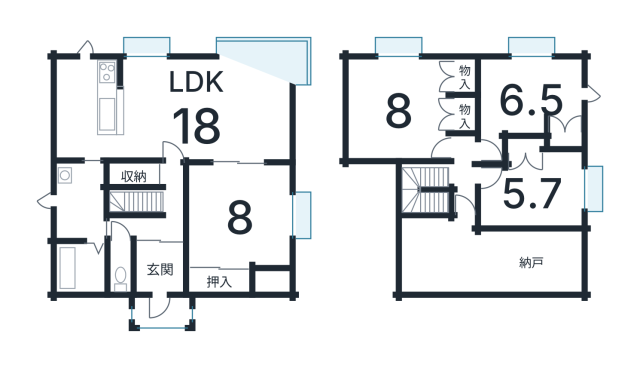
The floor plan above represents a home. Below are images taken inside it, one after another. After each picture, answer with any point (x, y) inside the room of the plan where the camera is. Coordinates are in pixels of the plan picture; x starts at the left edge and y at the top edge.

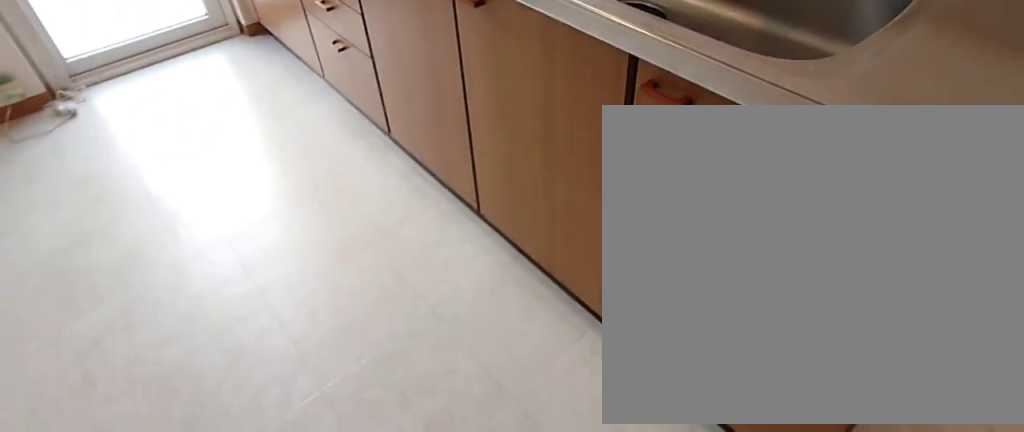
(78, 109)
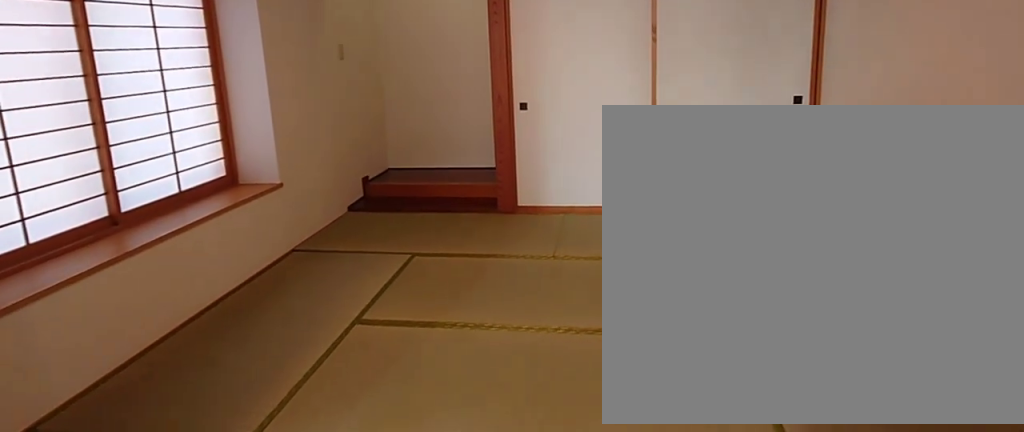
(240, 220)
